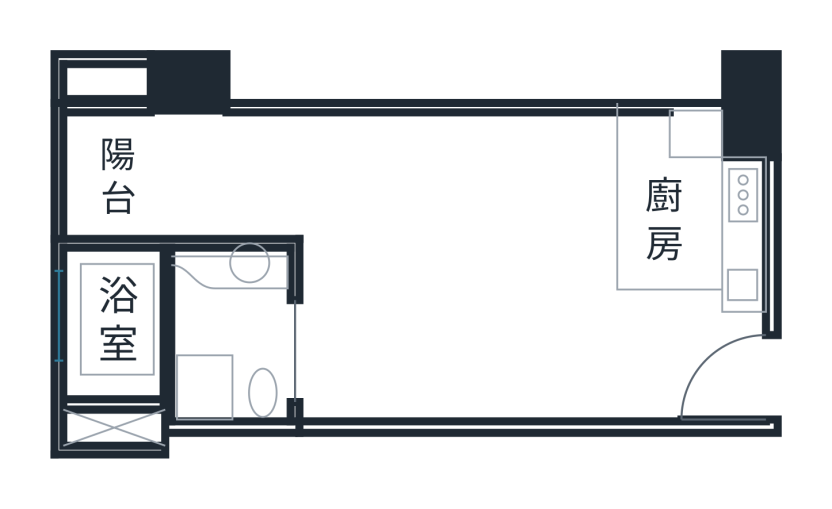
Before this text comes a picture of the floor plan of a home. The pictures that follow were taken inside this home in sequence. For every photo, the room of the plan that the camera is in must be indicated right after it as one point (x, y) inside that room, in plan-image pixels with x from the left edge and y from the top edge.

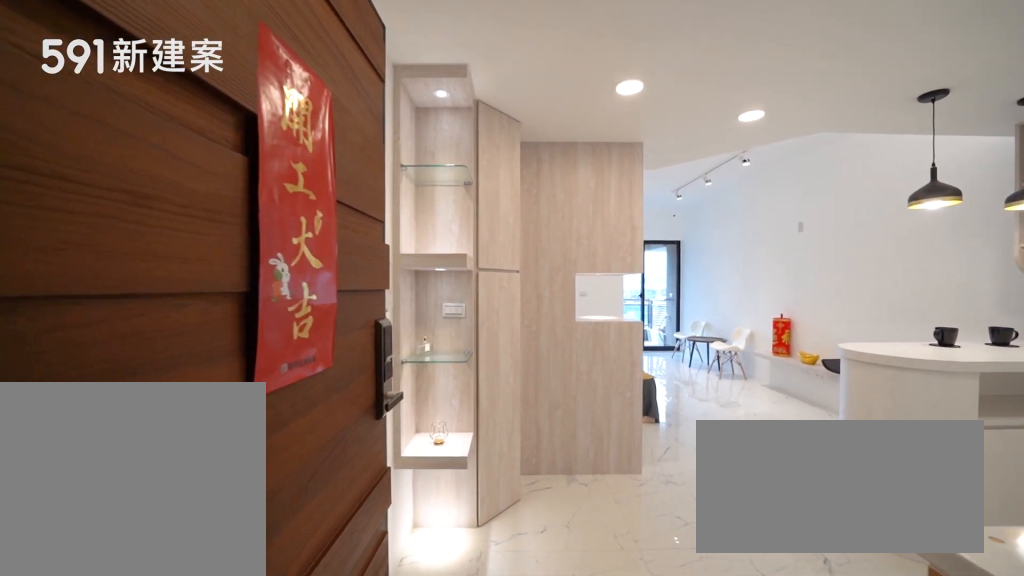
(689, 377)
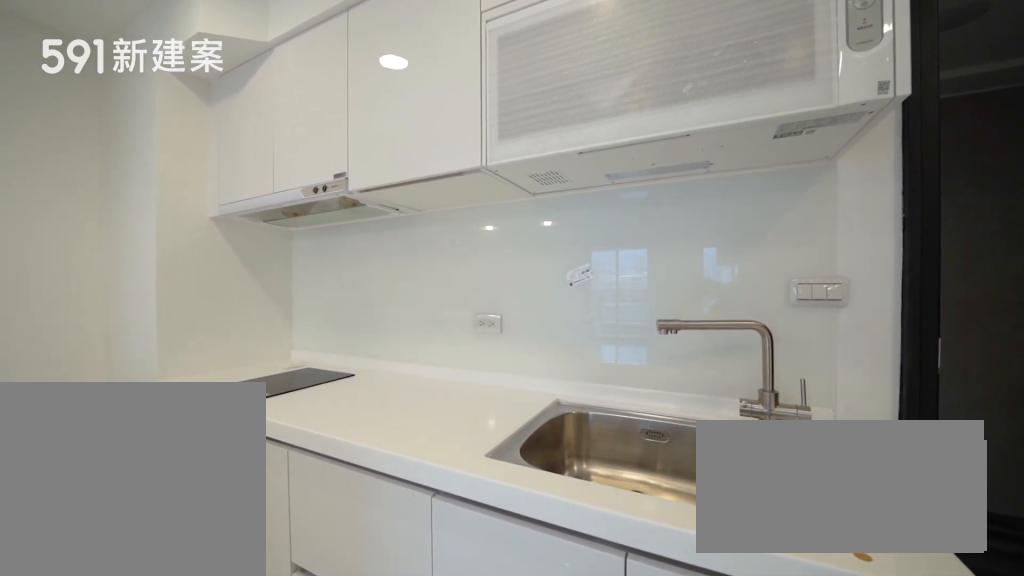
(689, 220)
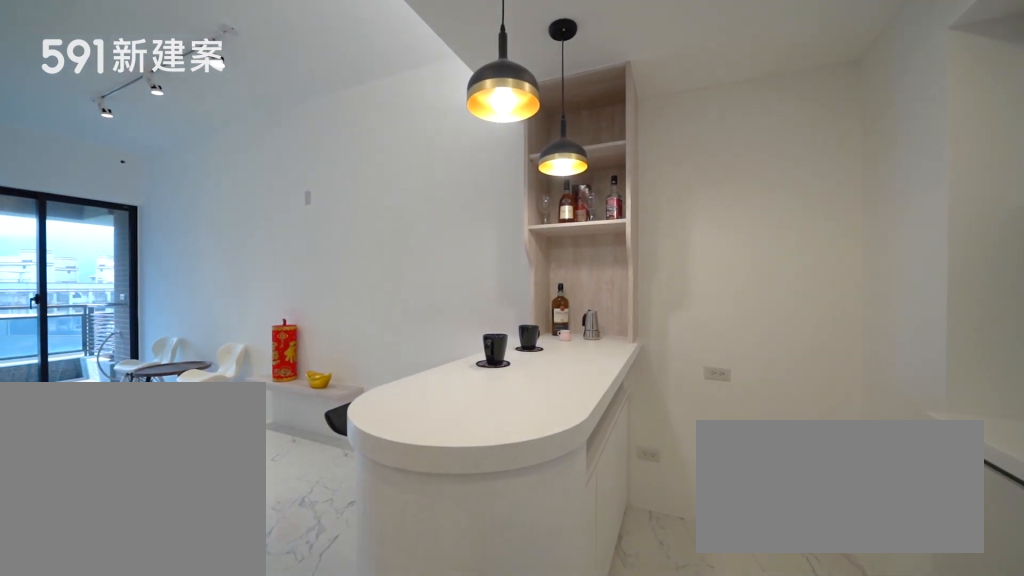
(560, 181)
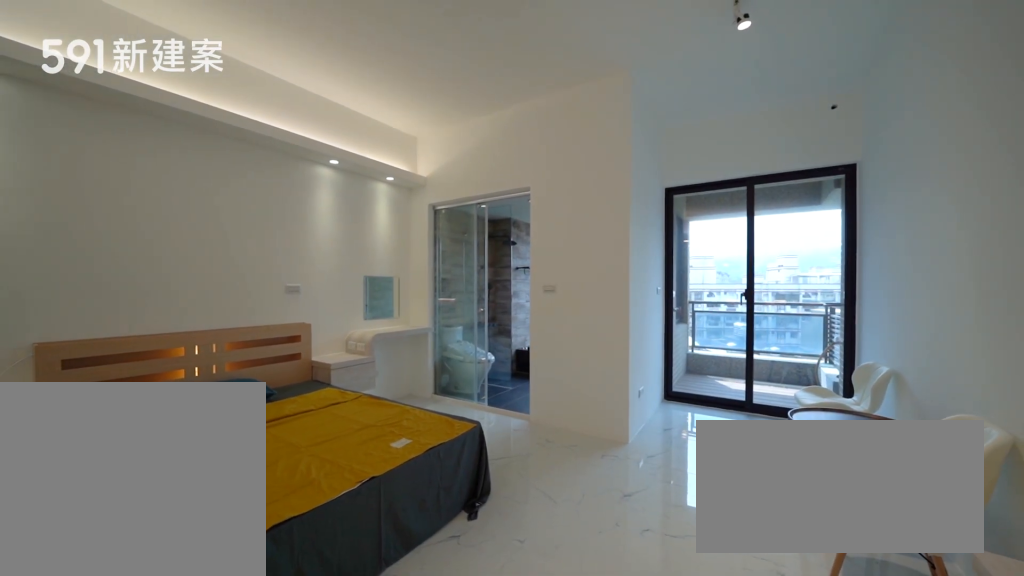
(432, 260)
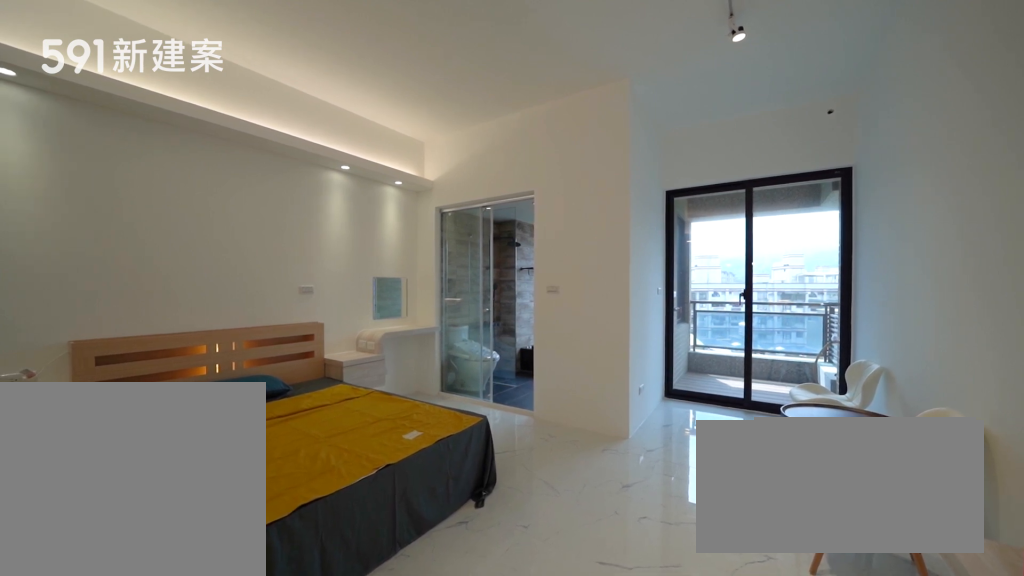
(432, 260)
